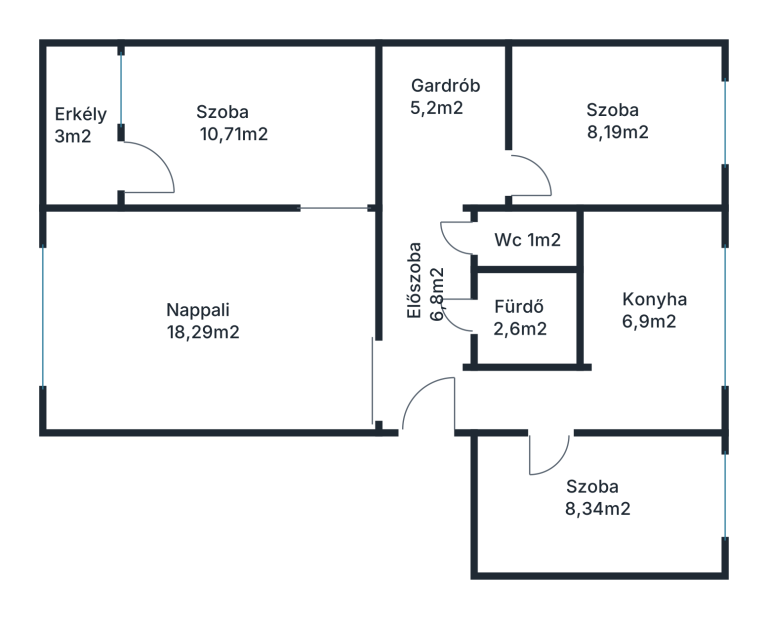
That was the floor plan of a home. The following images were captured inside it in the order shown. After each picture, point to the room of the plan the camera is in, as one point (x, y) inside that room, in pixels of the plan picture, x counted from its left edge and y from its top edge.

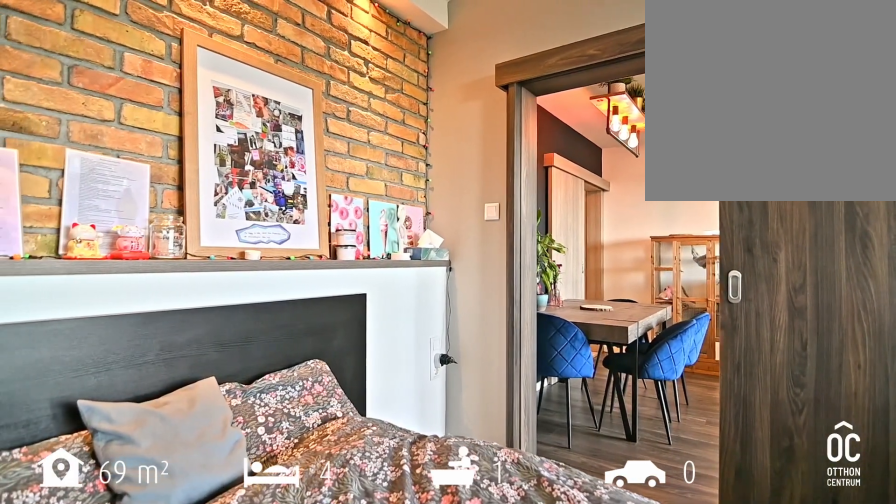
(240, 127)
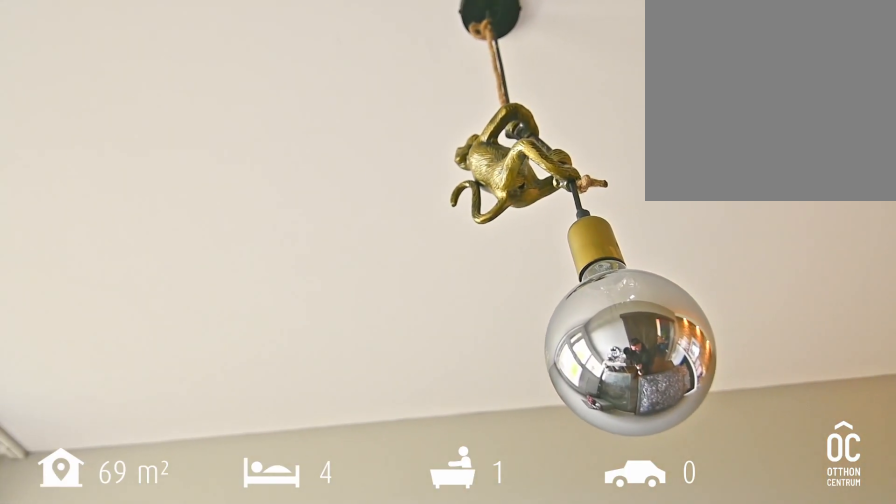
(240, 127)
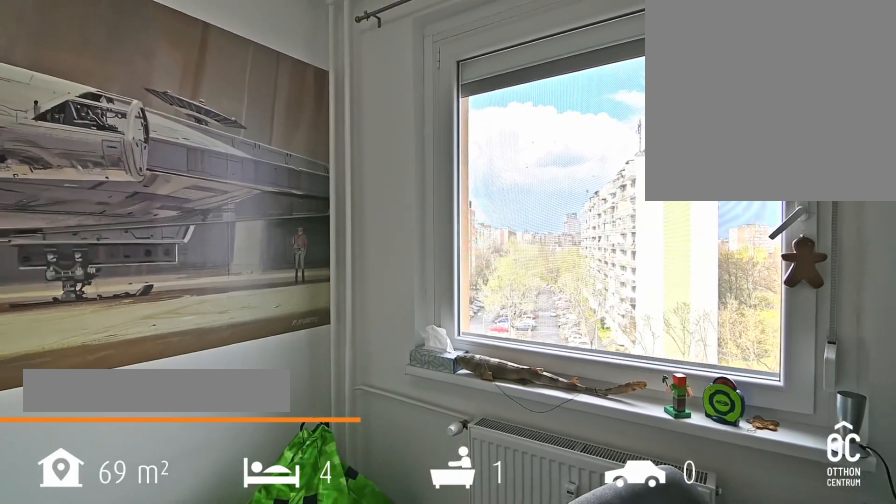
(613, 125)
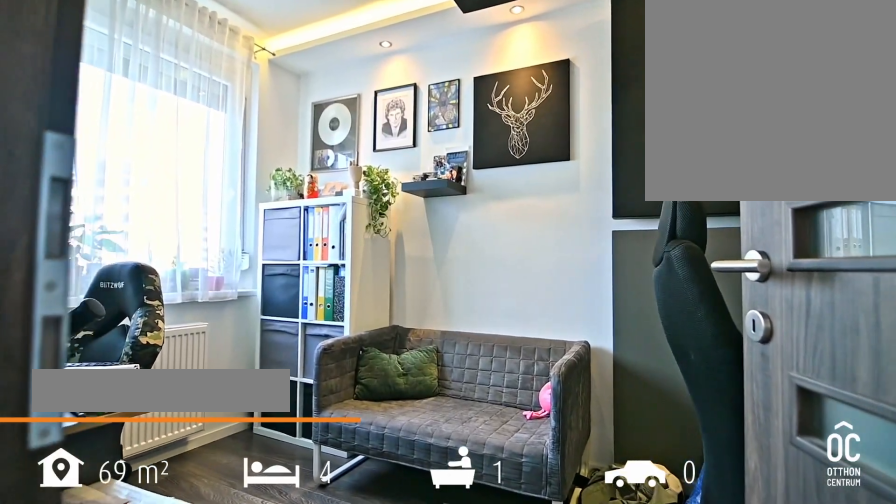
(598, 506)
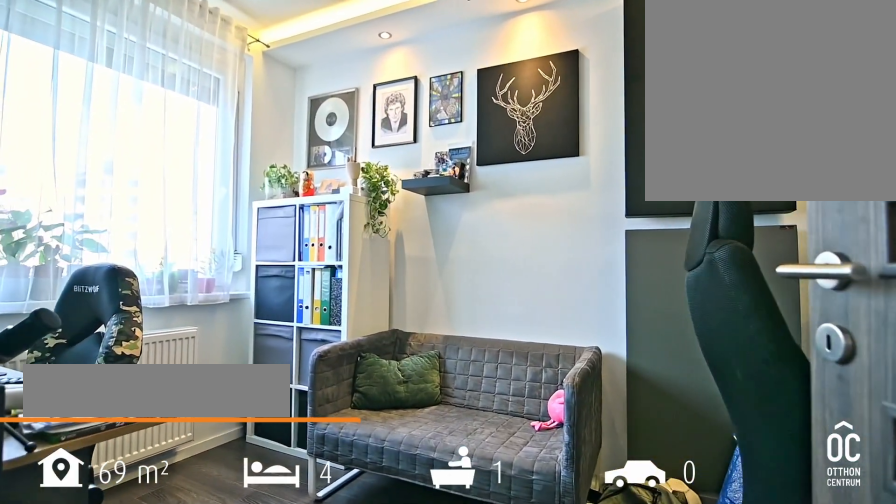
(598, 506)
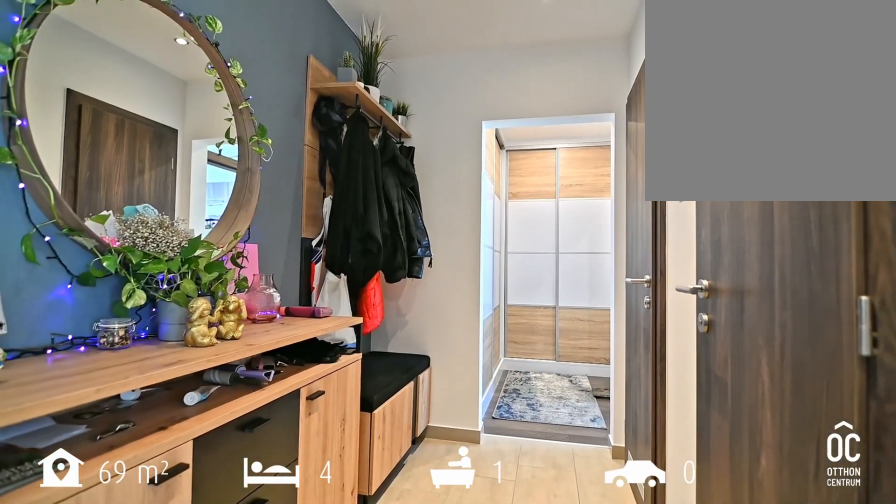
(422, 328)
